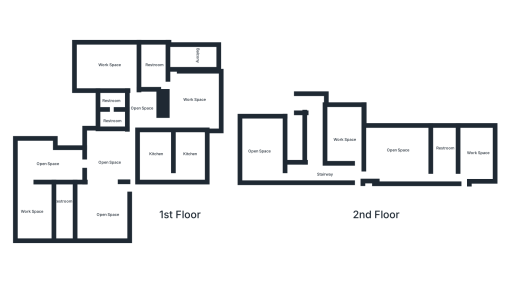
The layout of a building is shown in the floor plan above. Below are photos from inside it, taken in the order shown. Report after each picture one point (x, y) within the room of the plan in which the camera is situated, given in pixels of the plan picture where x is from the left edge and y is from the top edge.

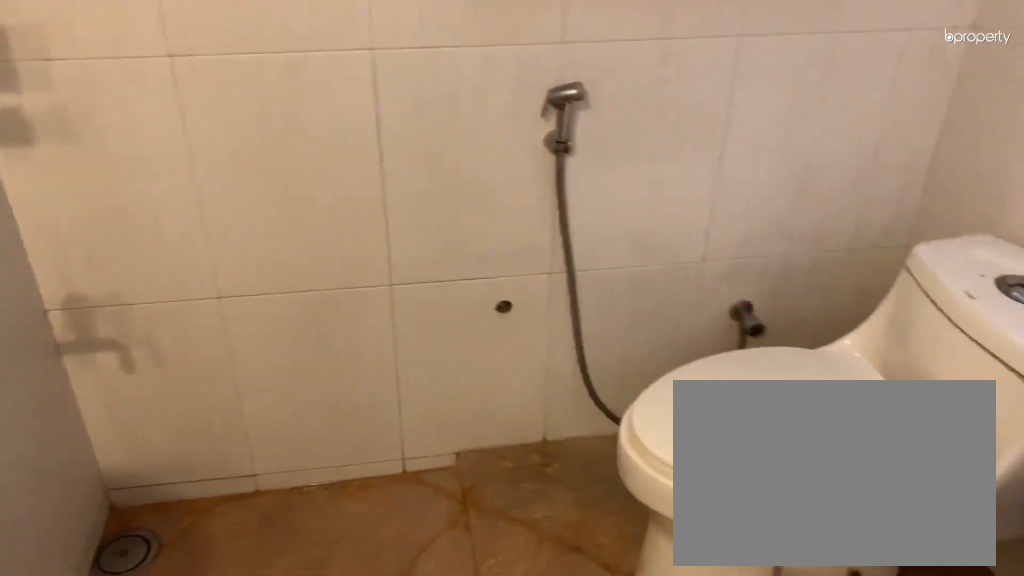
(110, 118)
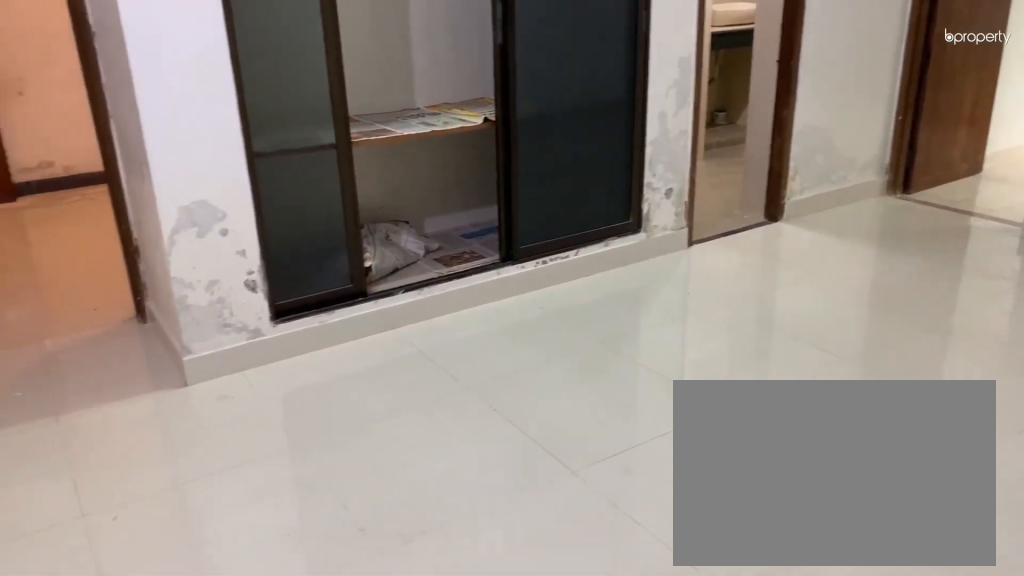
(191, 95)
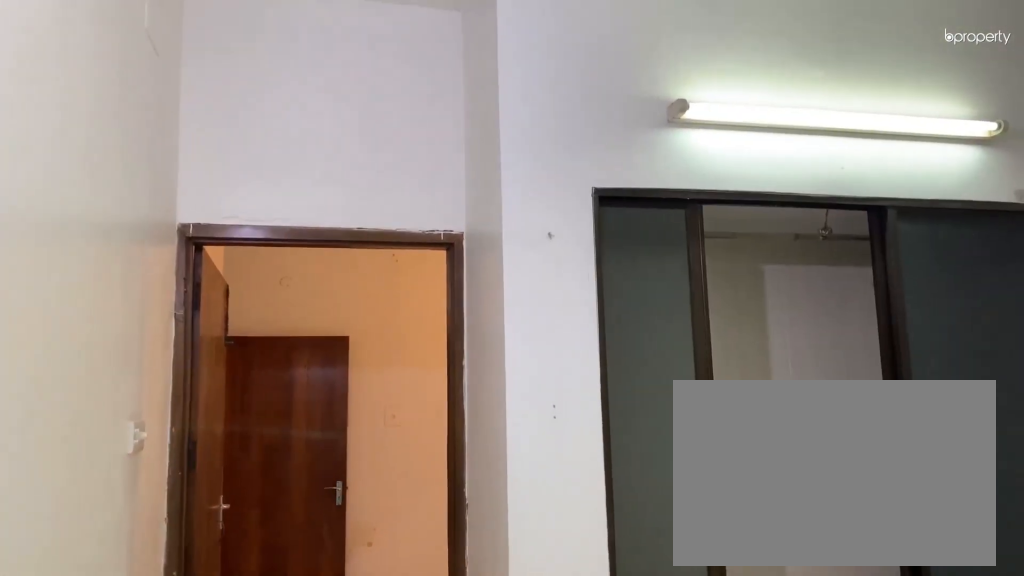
(191, 95)
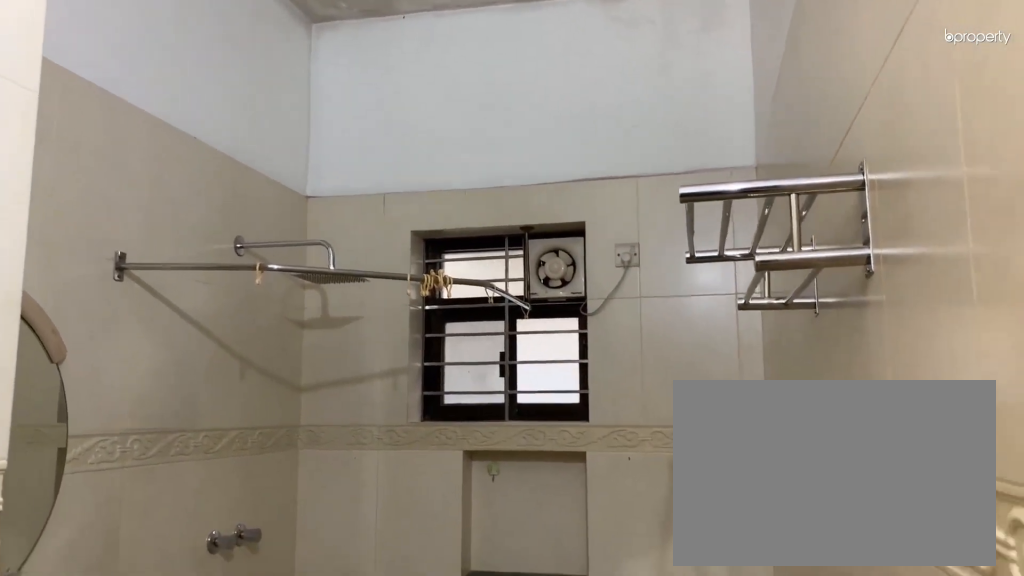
(154, 73)
